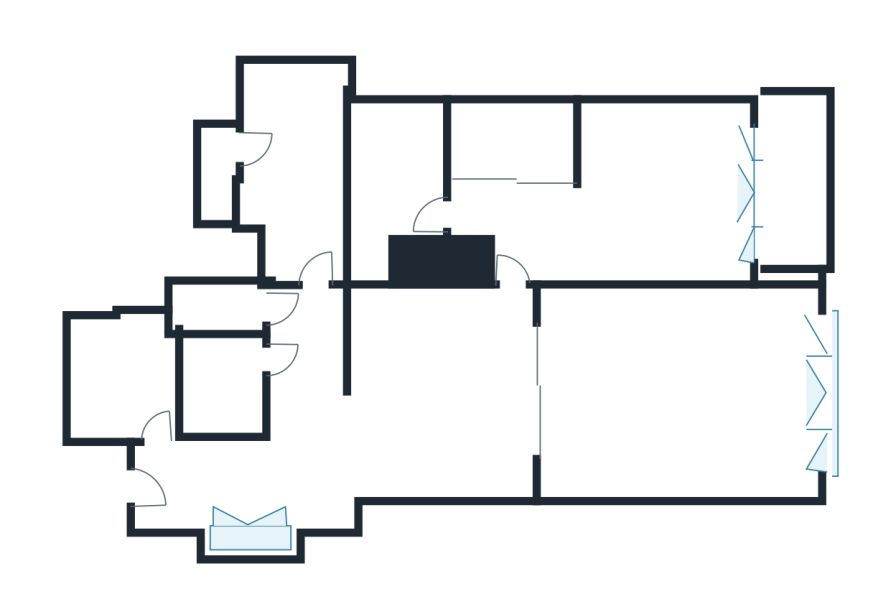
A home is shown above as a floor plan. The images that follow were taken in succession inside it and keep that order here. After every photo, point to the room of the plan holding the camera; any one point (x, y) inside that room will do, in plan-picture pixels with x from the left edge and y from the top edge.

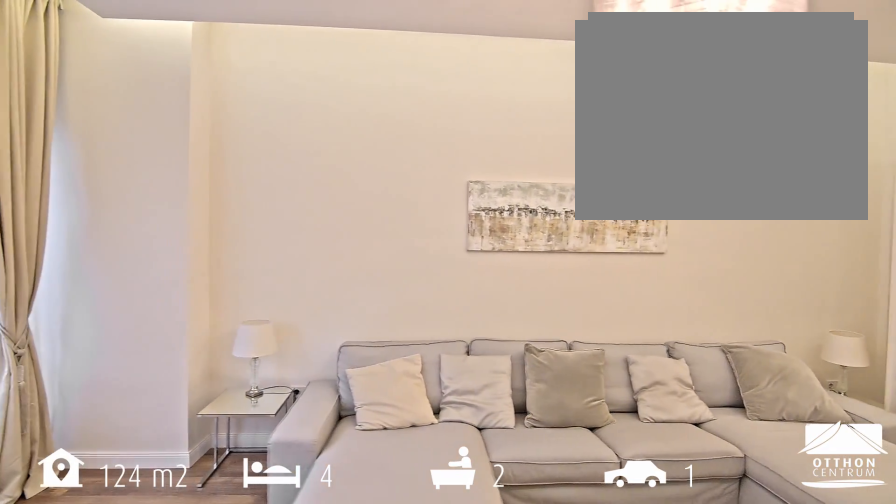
(681, 402)
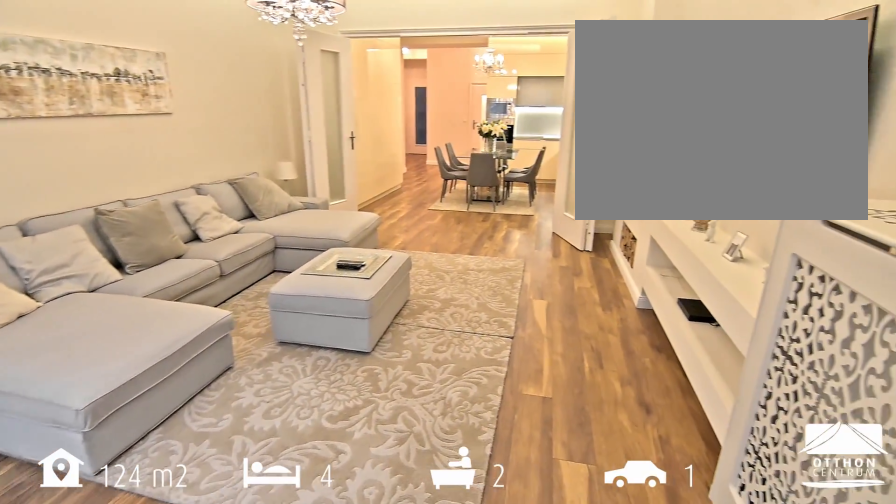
(682, 402)
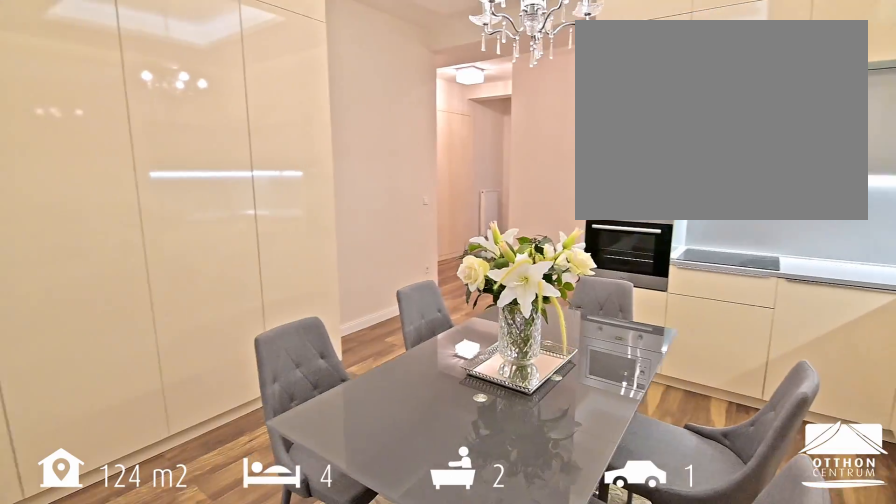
(467, 404)
